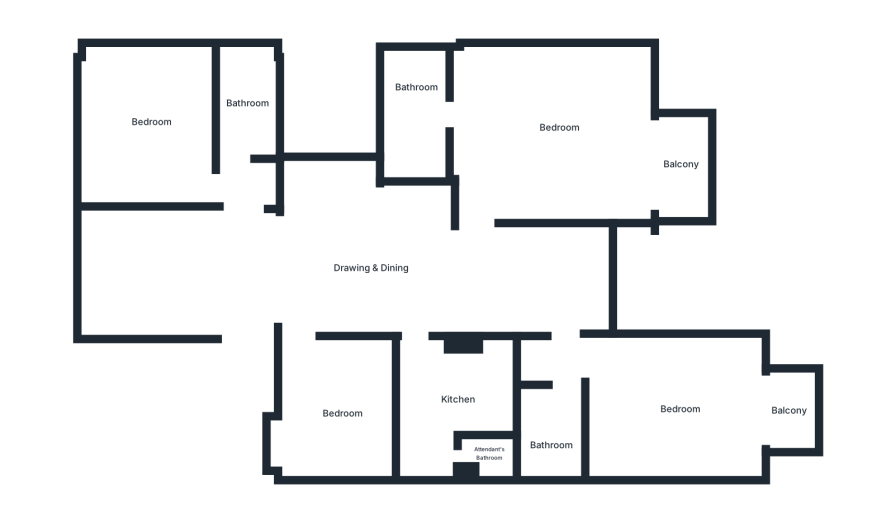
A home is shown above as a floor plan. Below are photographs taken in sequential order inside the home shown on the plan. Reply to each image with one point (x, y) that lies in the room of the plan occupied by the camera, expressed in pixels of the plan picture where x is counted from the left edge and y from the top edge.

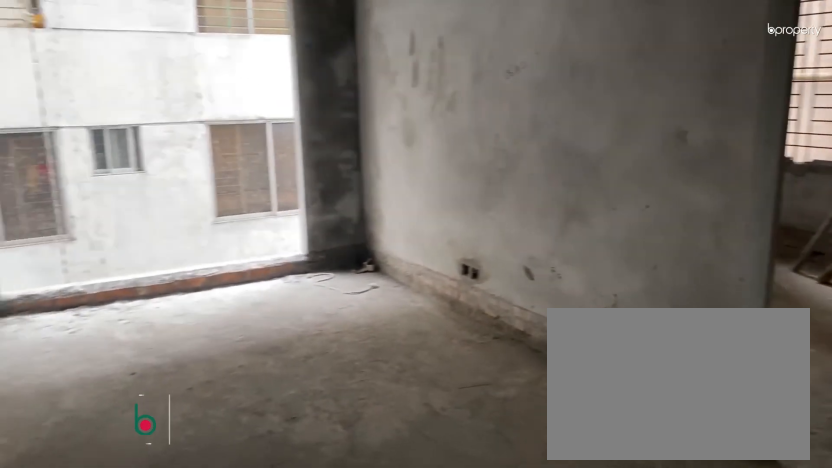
(155, 271)
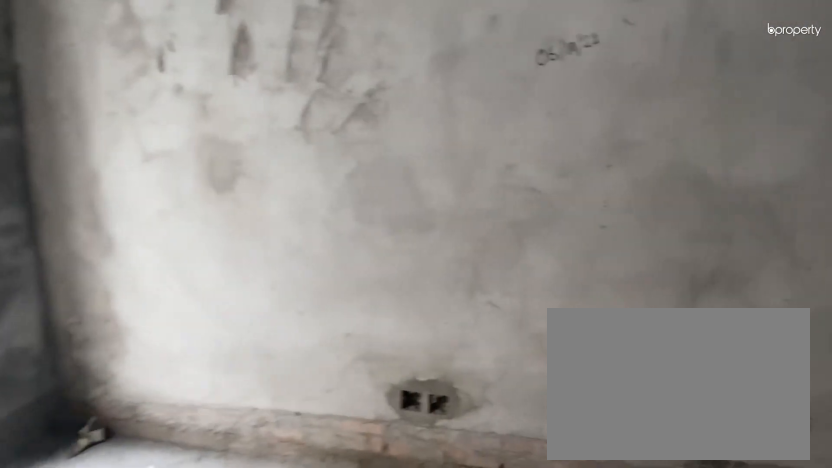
(155, 271)
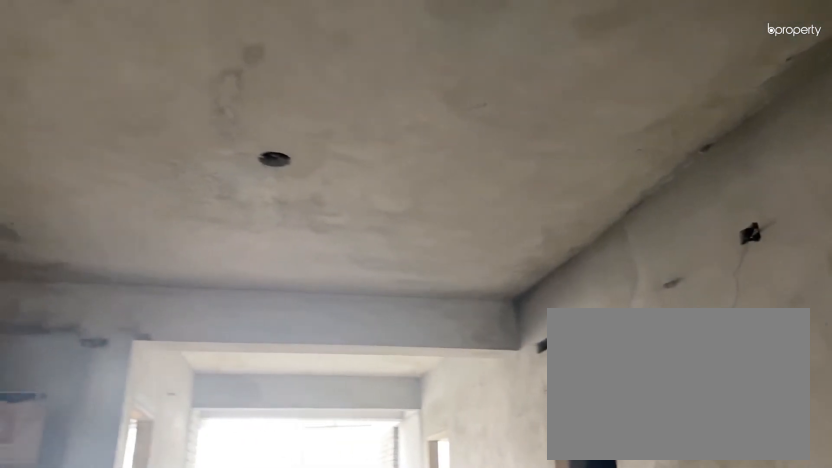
(218, 272)
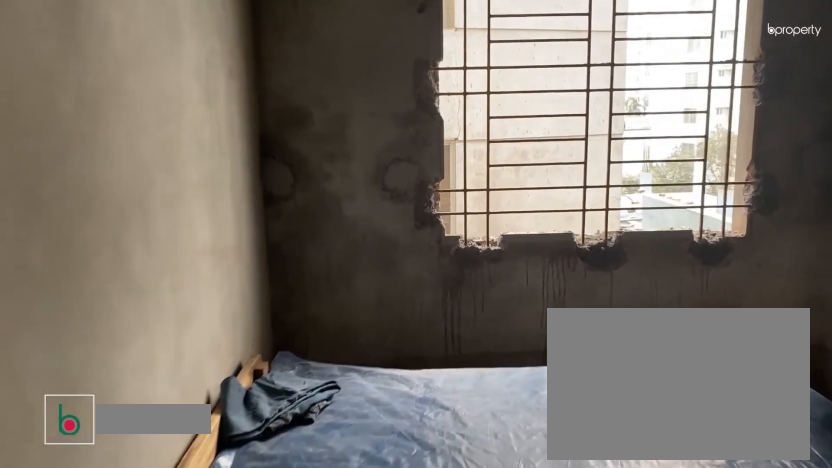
(149, 124)
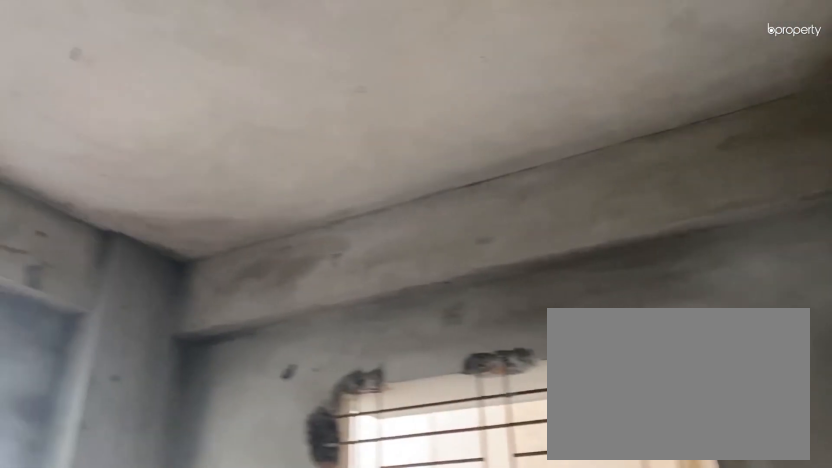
(149, 124)
